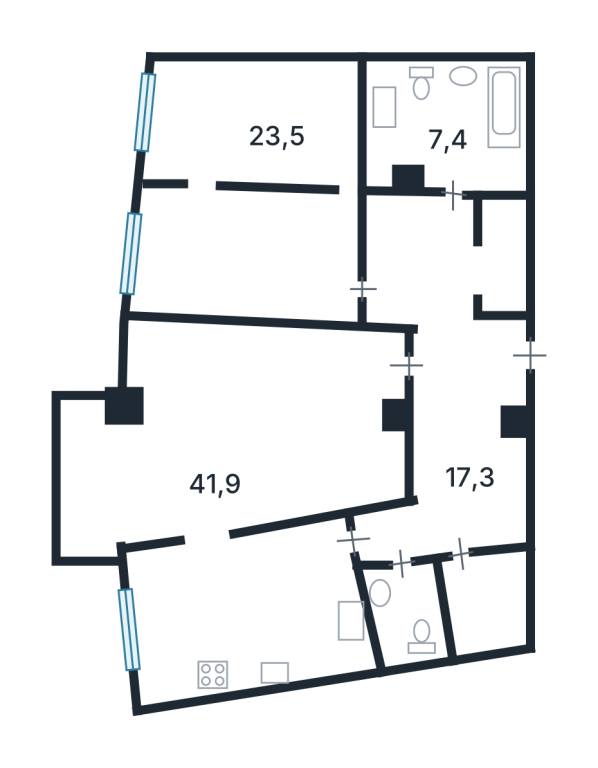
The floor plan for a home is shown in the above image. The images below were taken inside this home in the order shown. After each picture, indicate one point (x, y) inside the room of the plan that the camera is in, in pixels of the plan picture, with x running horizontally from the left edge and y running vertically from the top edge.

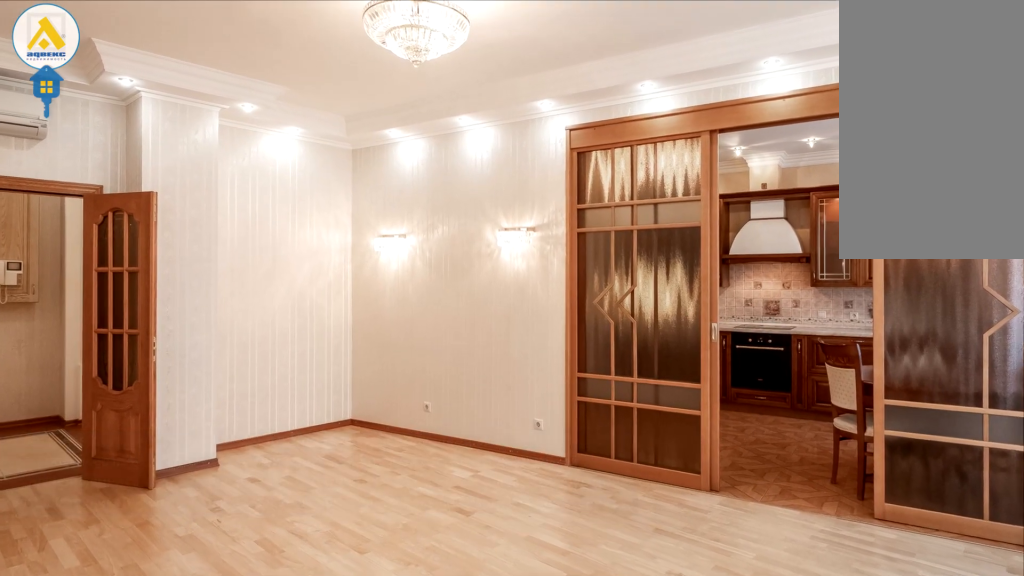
(231, 410)
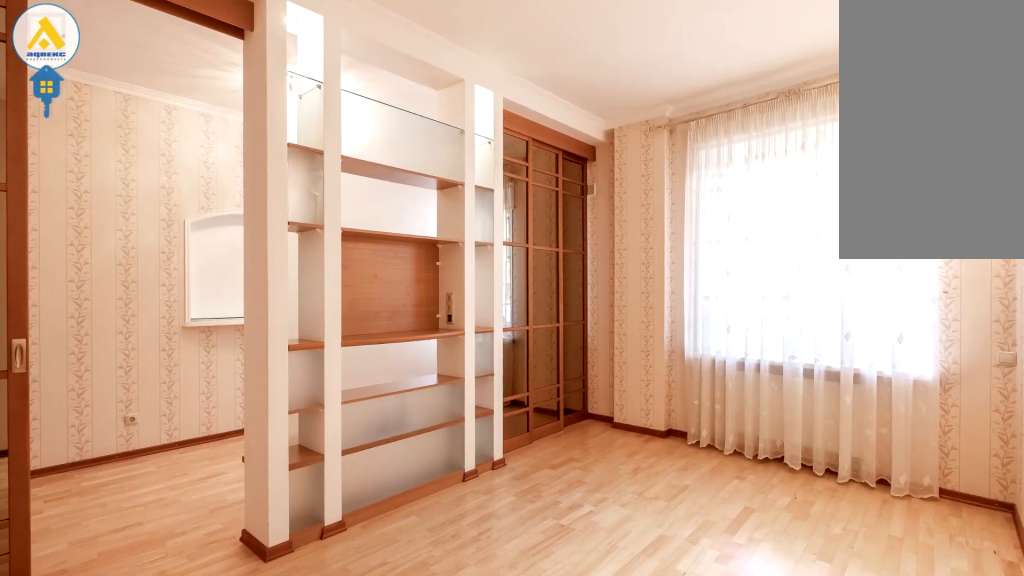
(263, 252)
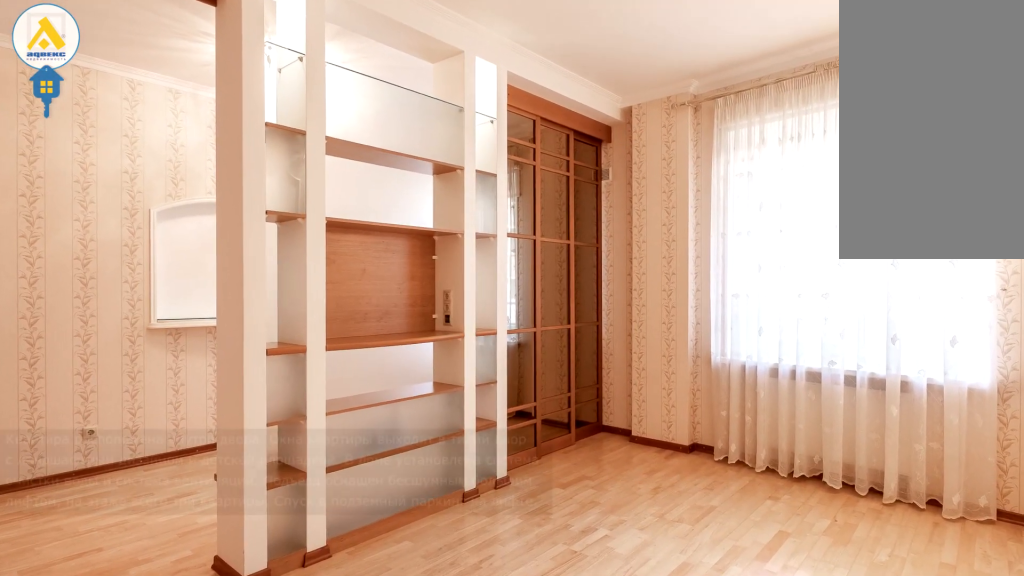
(264, 255)
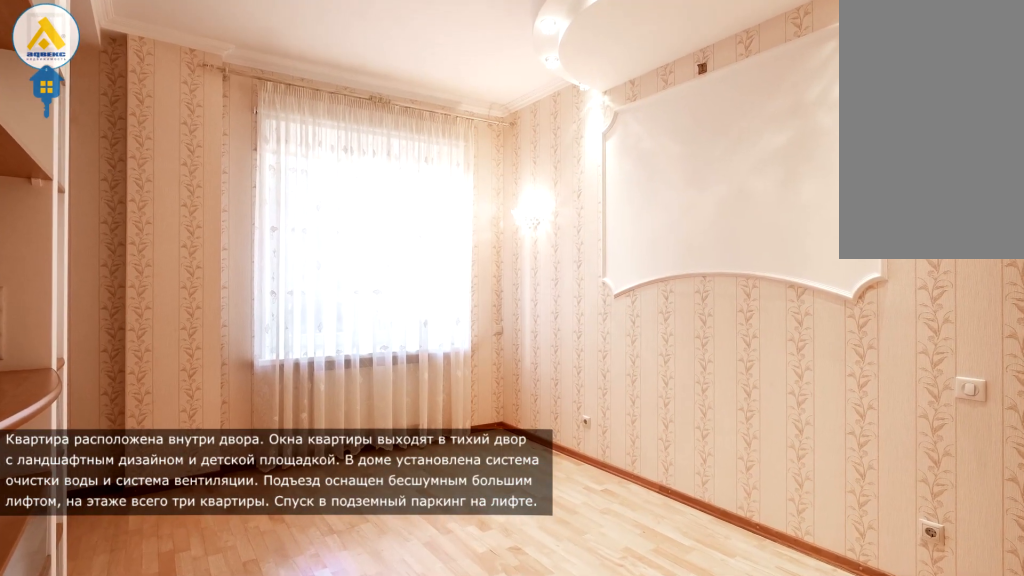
(272, 141)
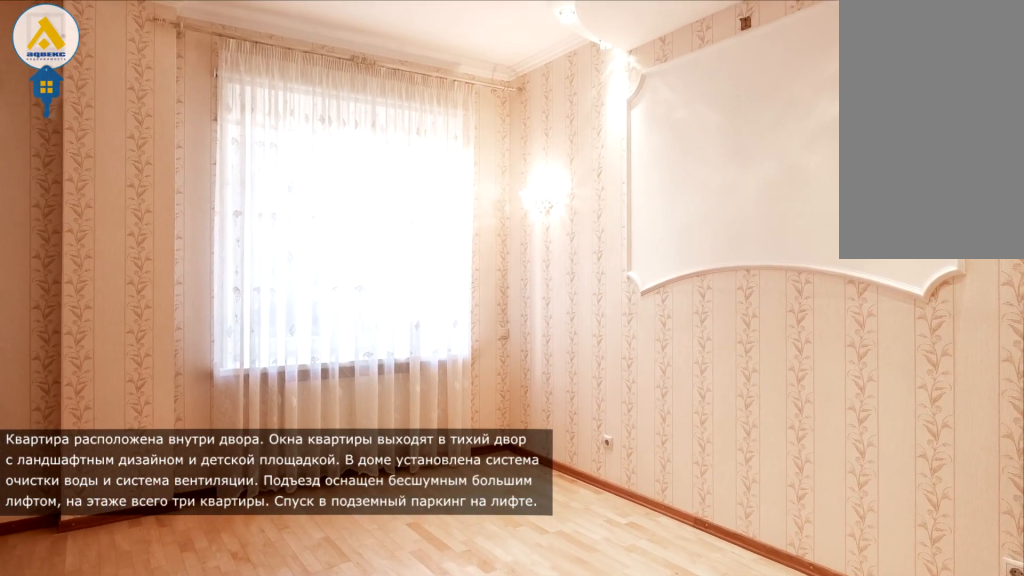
(272, 141)
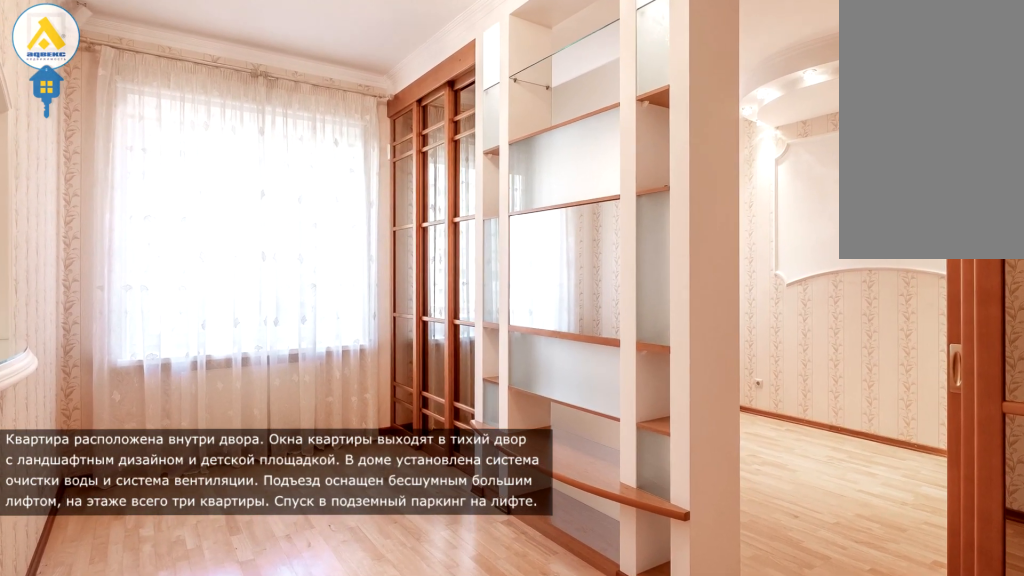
(315, 128)
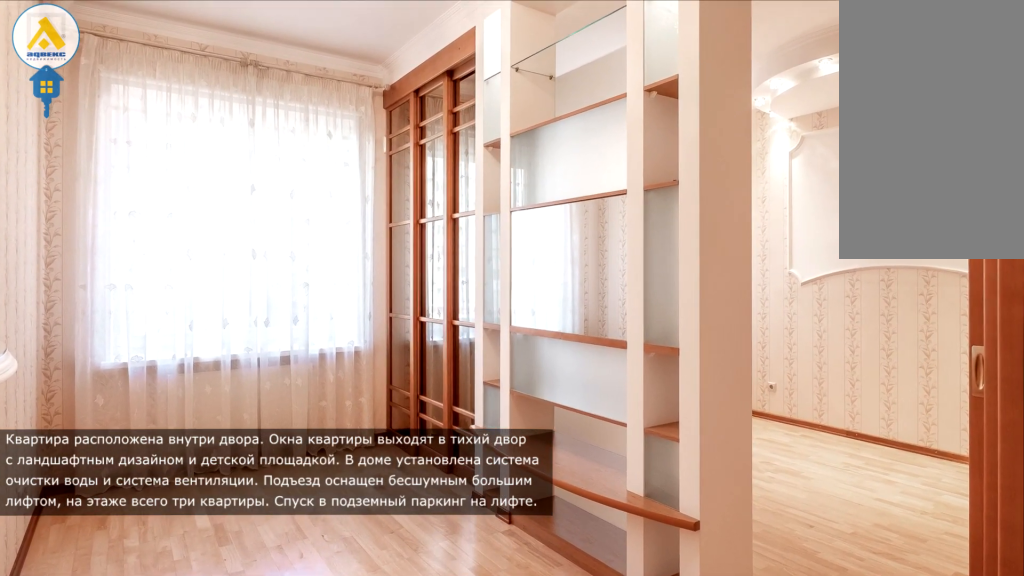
(251, 130)
